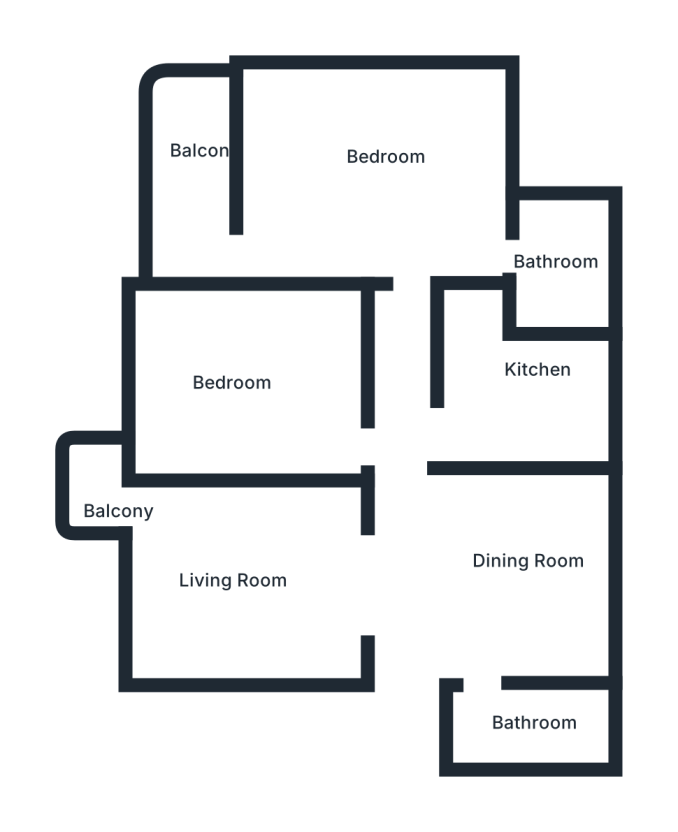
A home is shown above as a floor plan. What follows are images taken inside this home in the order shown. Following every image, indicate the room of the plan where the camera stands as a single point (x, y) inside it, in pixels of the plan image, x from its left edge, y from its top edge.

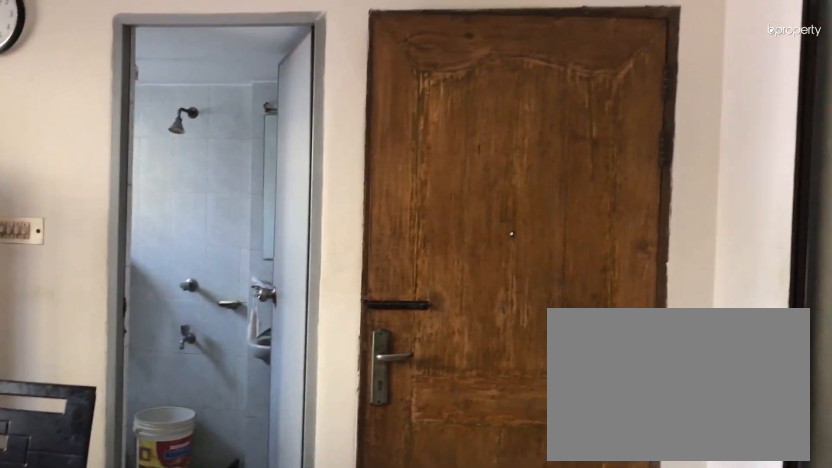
(485, 565)
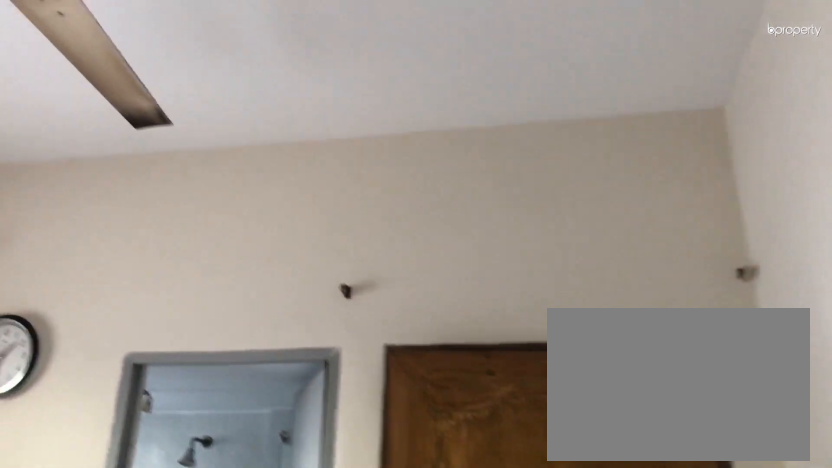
(485, 565)
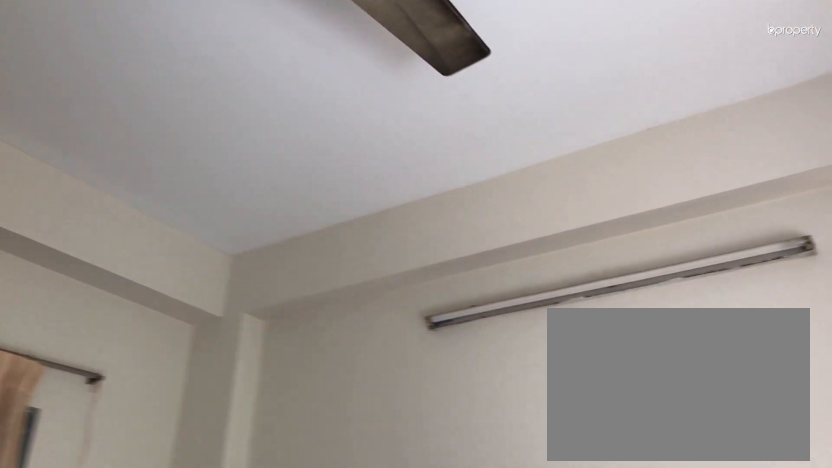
(233, 575)
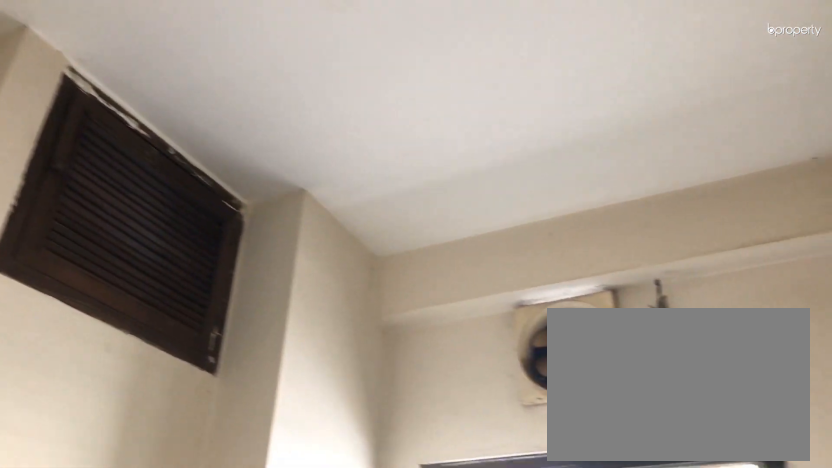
(501, 414)
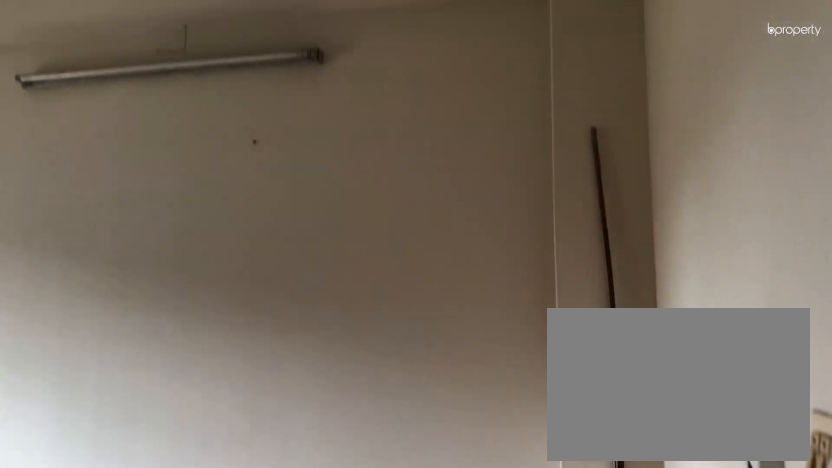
(243, 388)
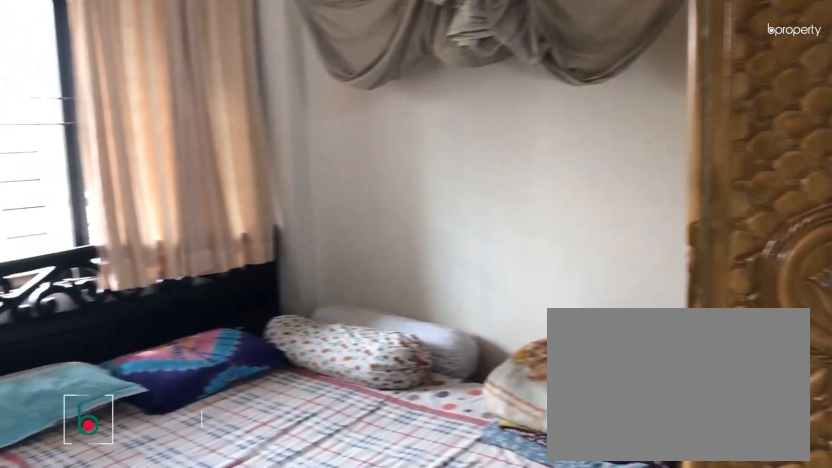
(367, 159)
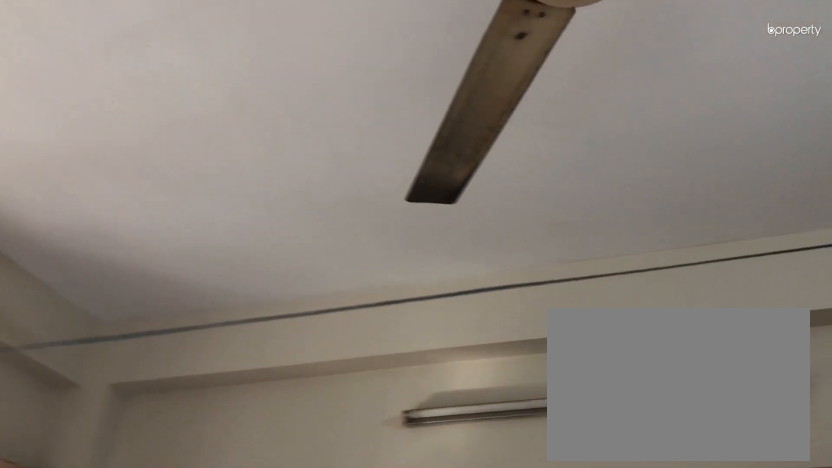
(376, 167)
